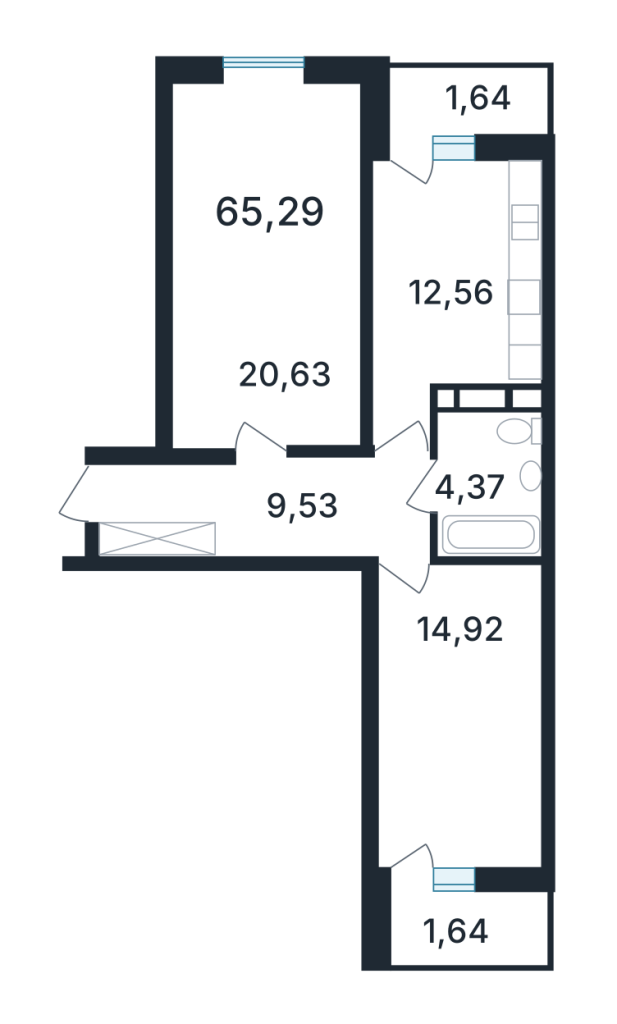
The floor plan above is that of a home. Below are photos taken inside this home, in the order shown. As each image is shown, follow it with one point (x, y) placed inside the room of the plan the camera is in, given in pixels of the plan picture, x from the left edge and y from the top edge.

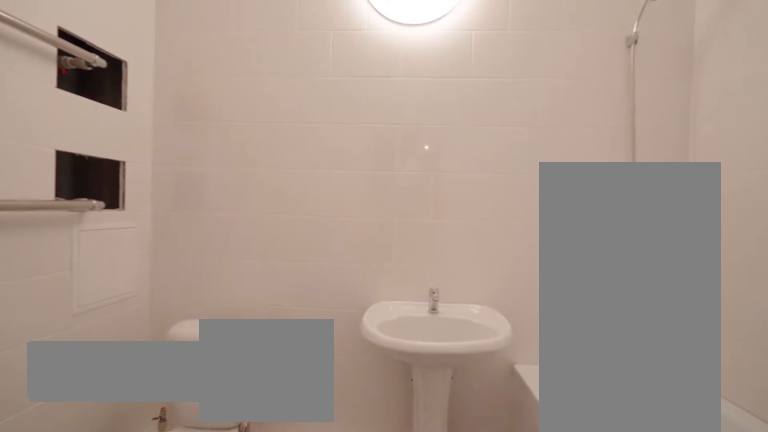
(490, 484)
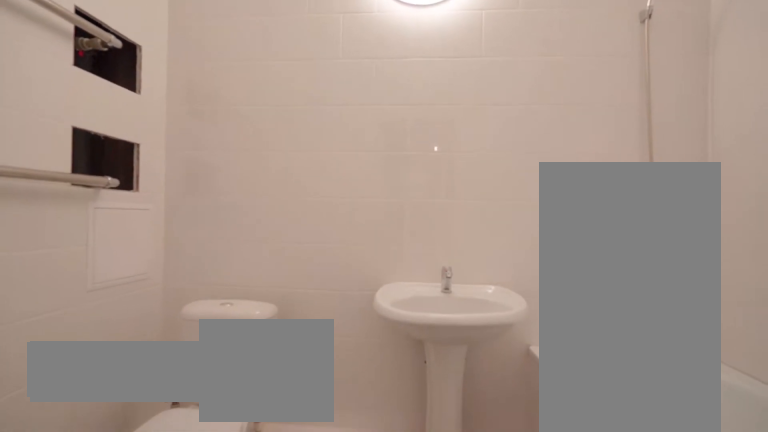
(490, 484)
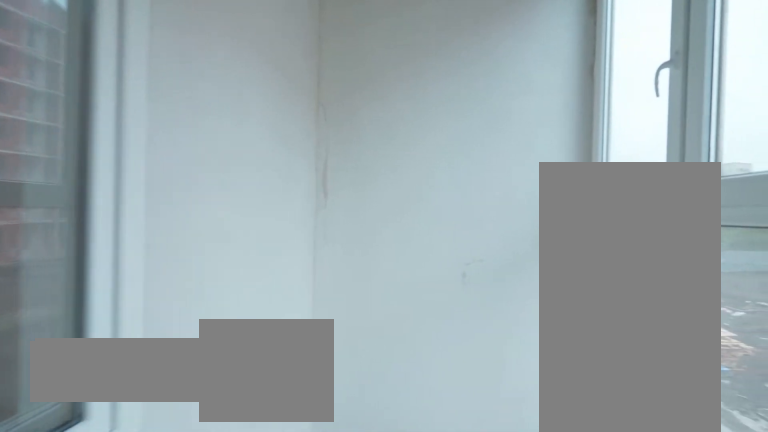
(467, 928)
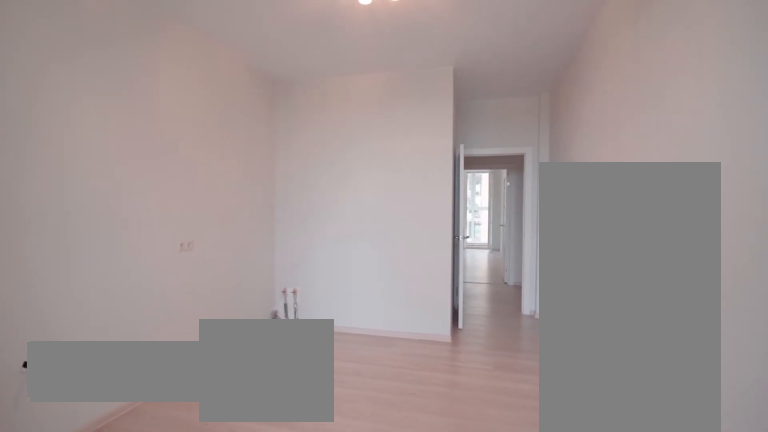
(449, 284)
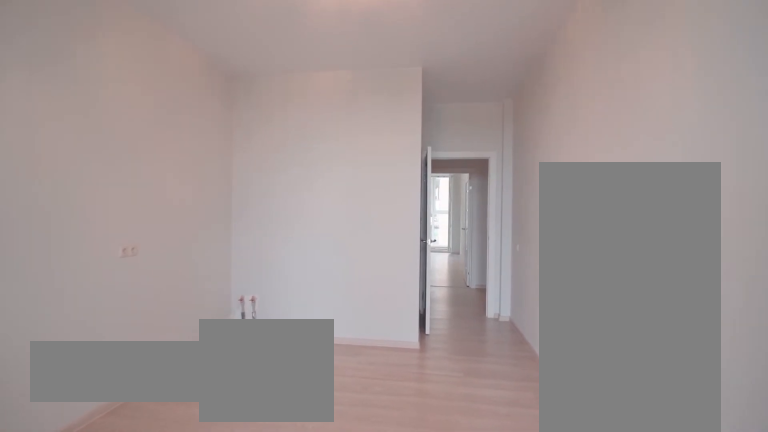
(449, 284)
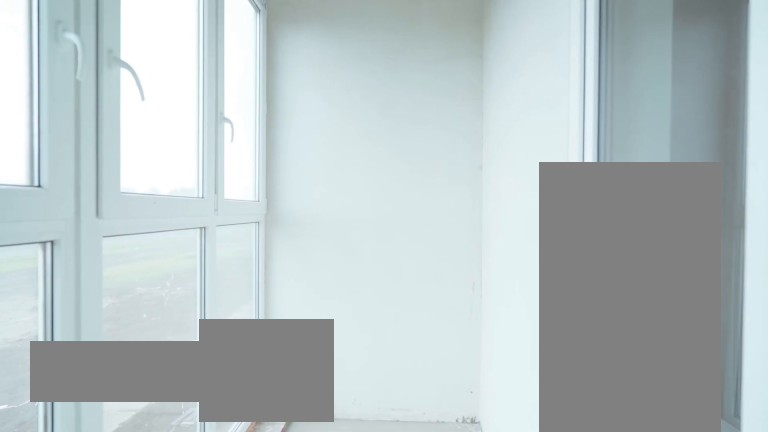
(467, 98)
